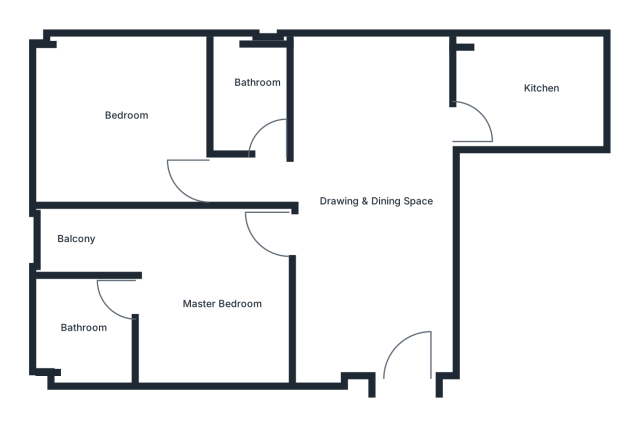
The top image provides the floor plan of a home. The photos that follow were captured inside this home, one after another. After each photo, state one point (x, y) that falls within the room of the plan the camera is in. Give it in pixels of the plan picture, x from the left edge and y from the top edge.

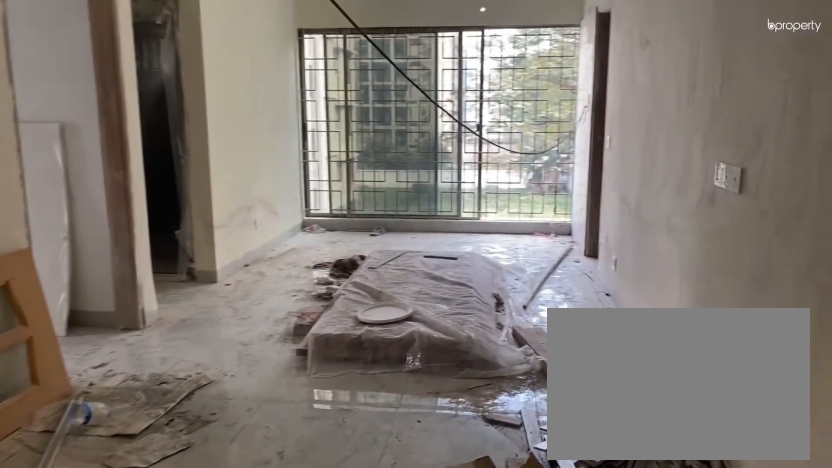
(397, 334)
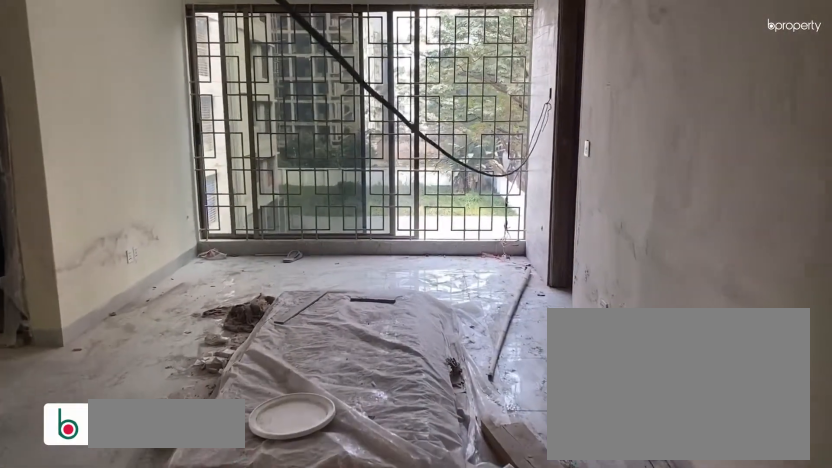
(397, 334)
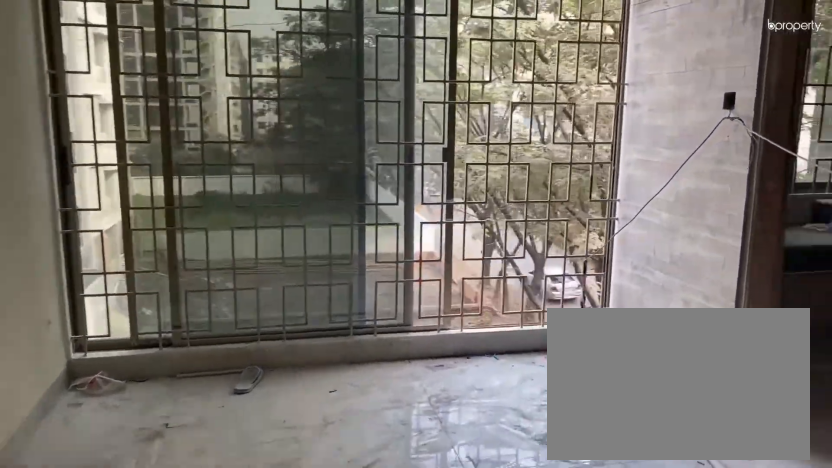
(383, 171)
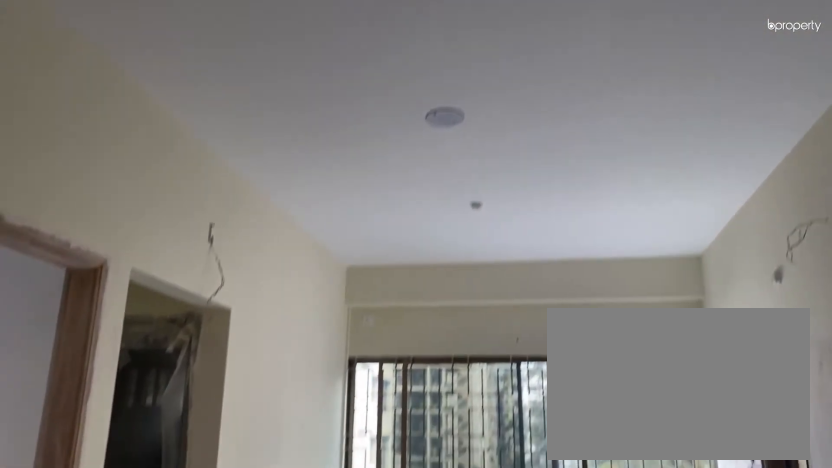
(383, 171)
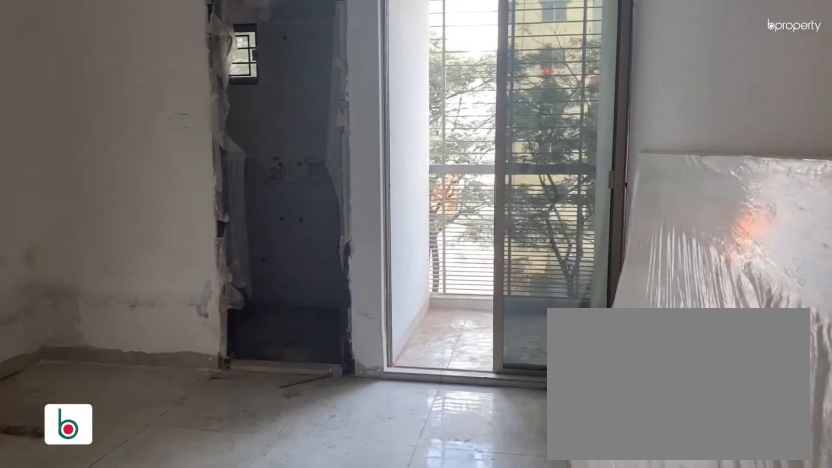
(262, 267)
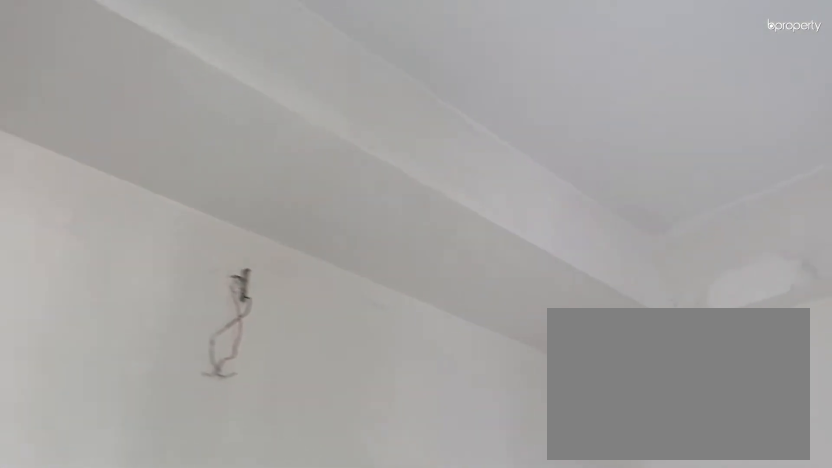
(203, 311)
